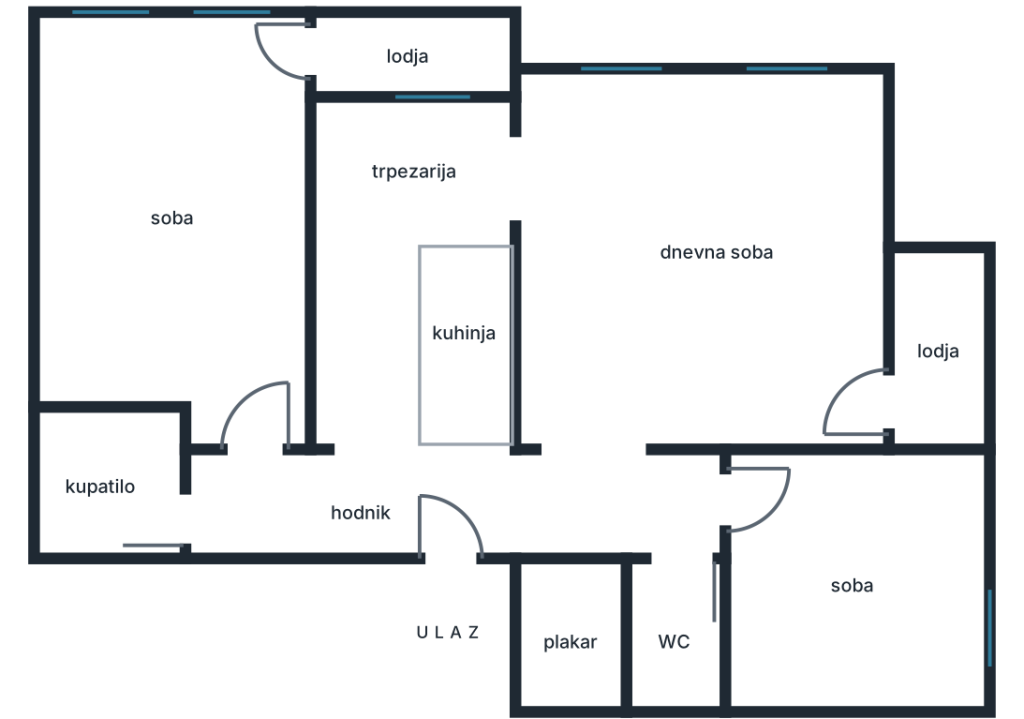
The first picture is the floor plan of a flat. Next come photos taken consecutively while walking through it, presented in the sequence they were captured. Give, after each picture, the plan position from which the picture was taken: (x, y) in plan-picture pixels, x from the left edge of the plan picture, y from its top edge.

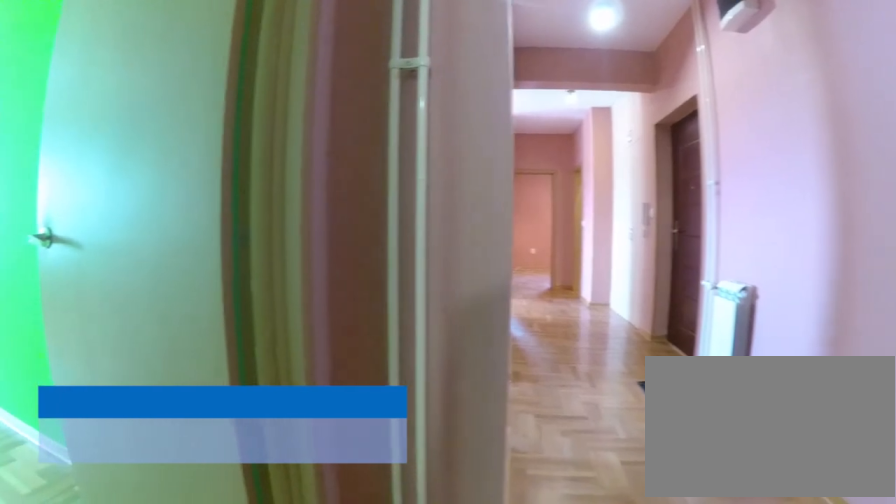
(179, 504)
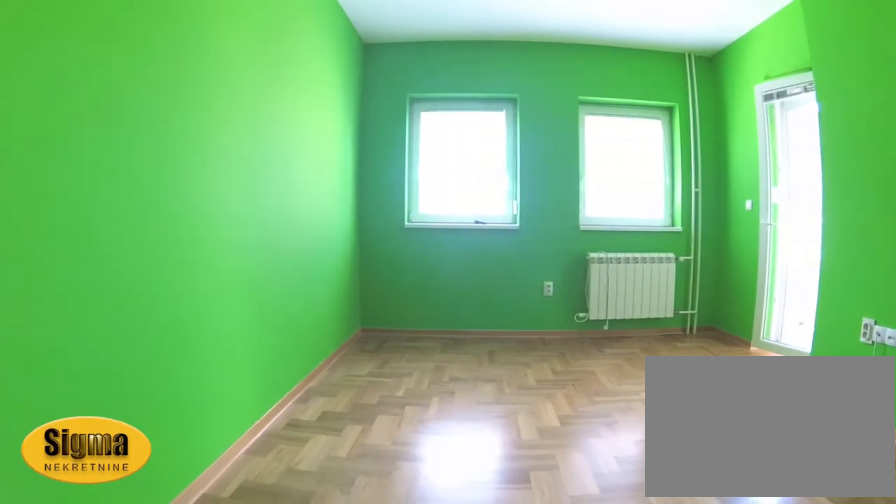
(141, 299)
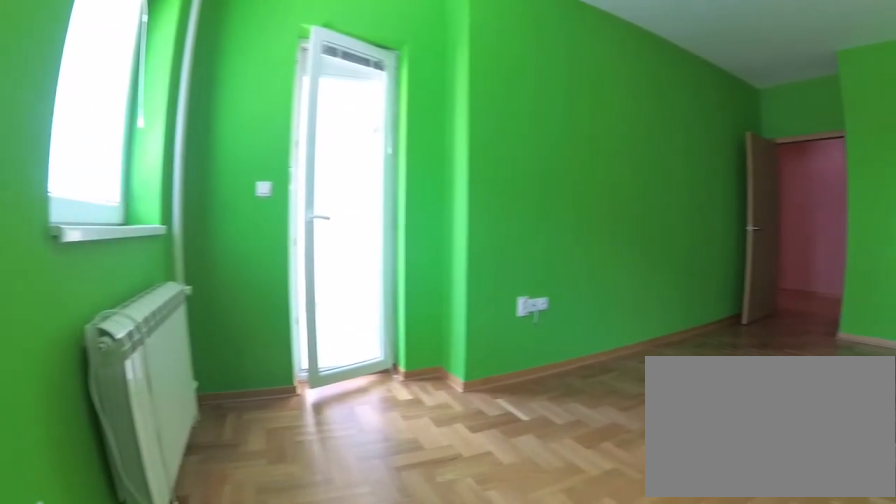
(89, 53)
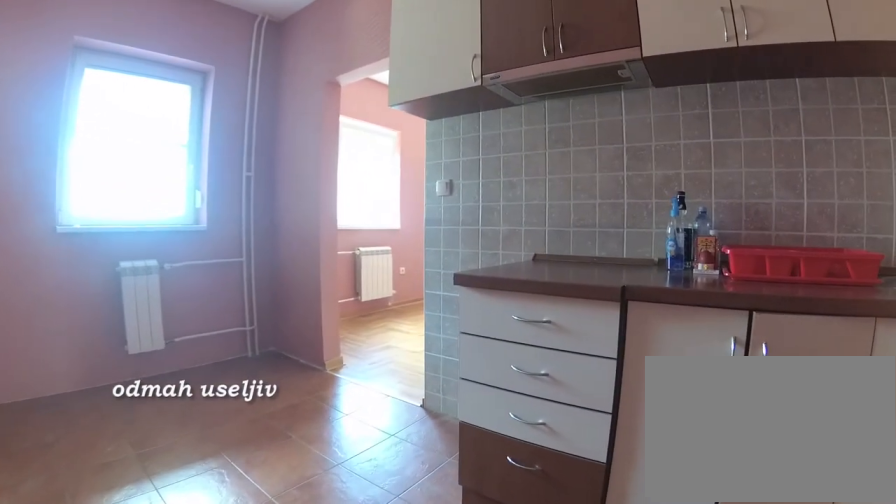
(354, 385)
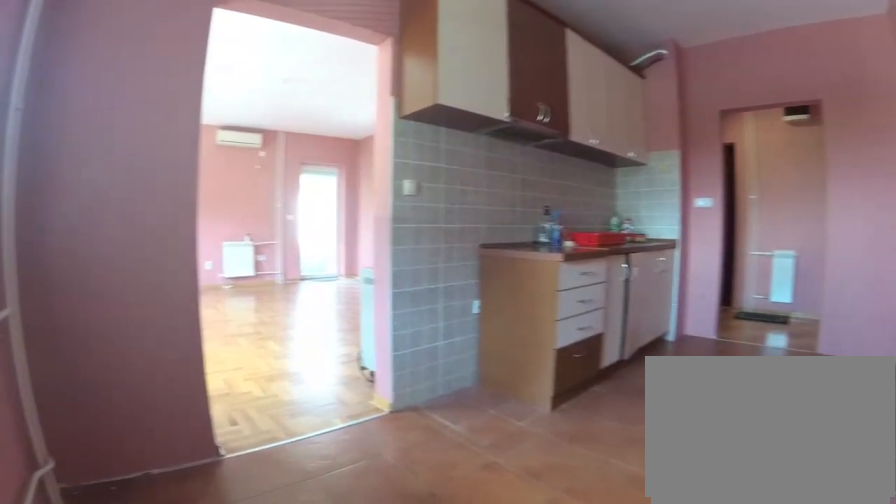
(343, 163)
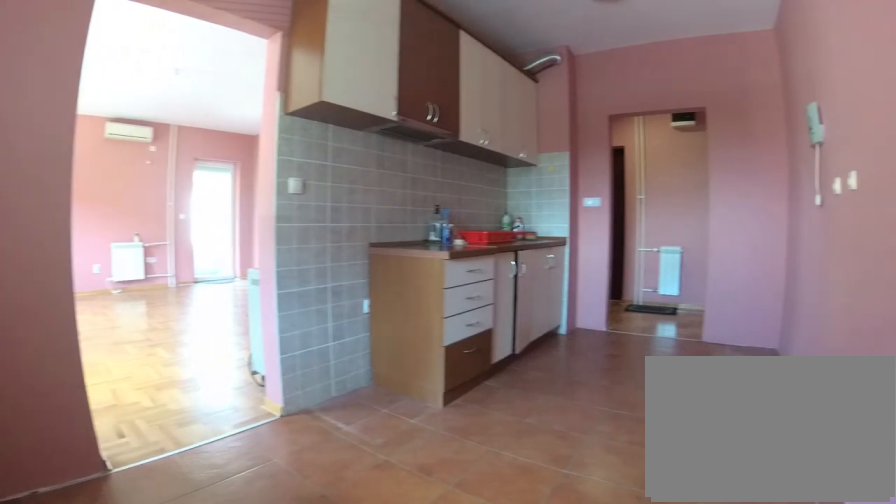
(344, 154)
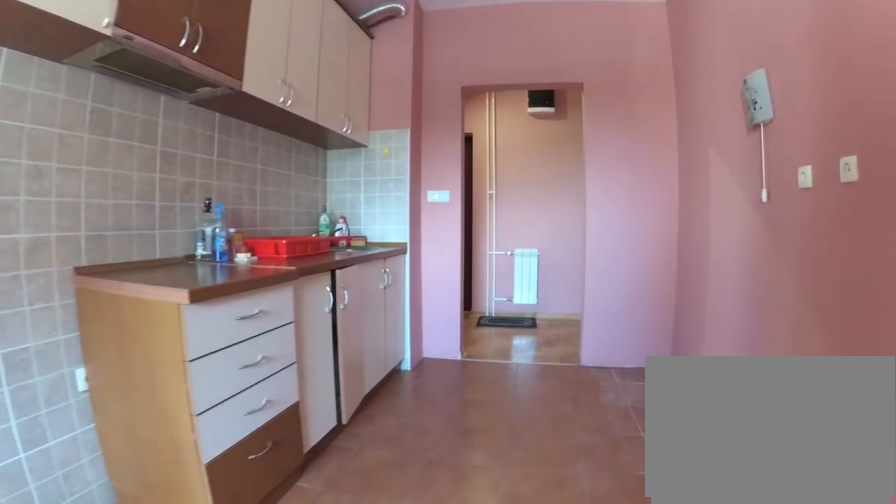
(364, 228)
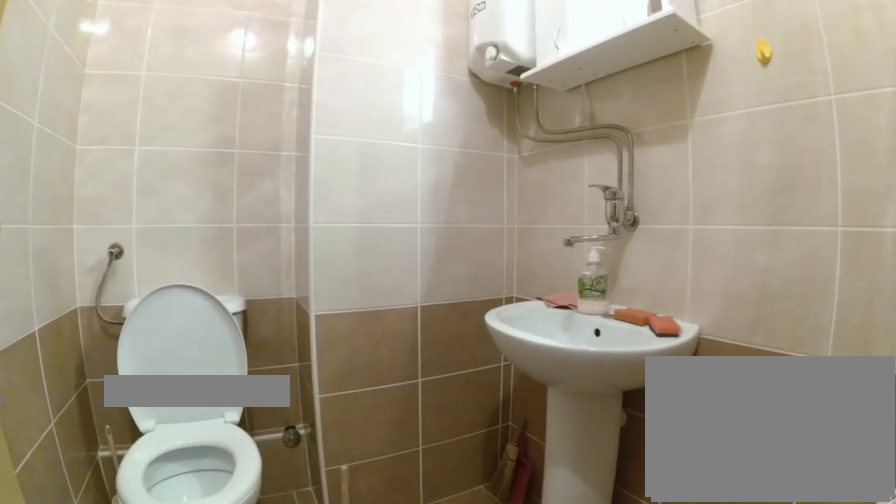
(668, 525)
